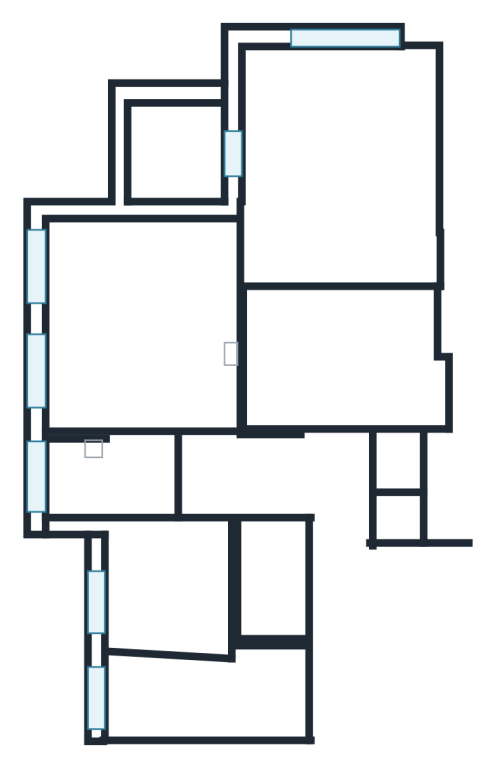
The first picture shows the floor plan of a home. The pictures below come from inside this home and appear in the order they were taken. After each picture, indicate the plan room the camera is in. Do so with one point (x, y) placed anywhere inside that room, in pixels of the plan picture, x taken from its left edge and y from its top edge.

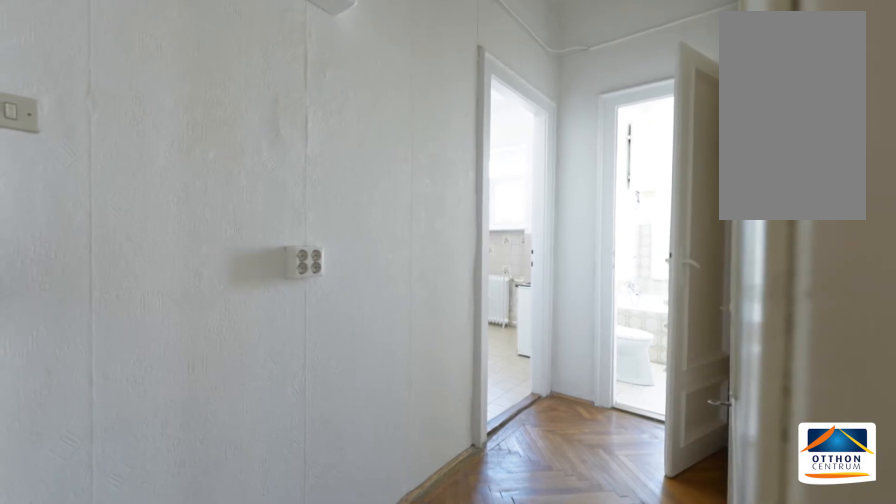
(321, 476)
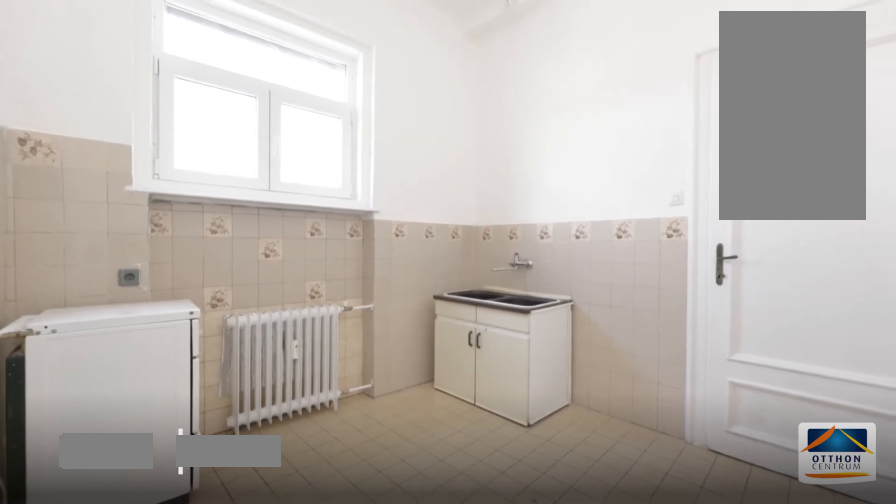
(189, 592)
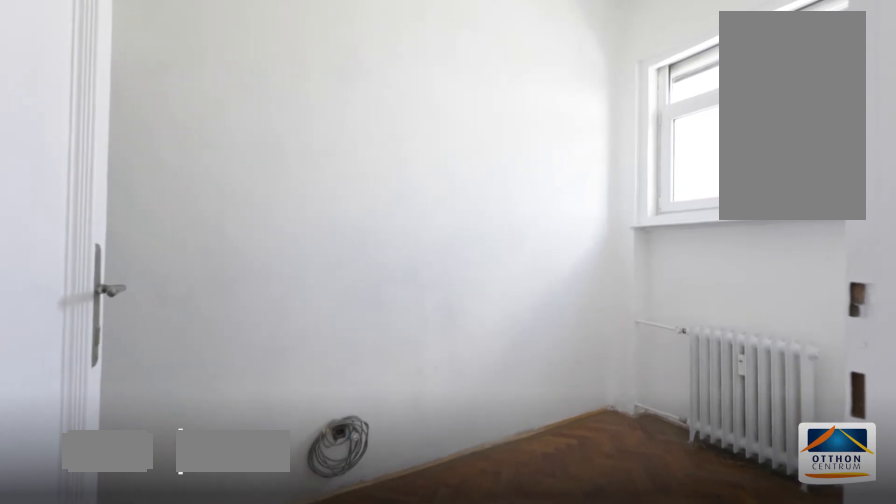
(189, 692)
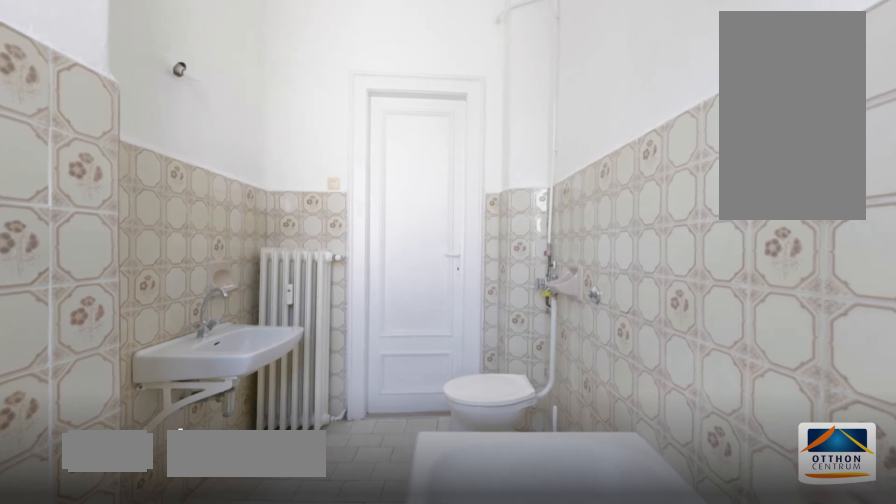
(114, 480)
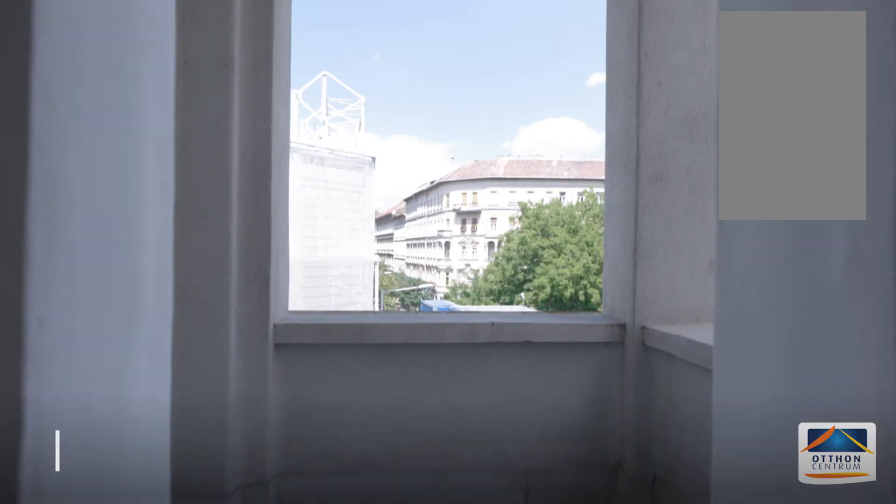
(181, 151)
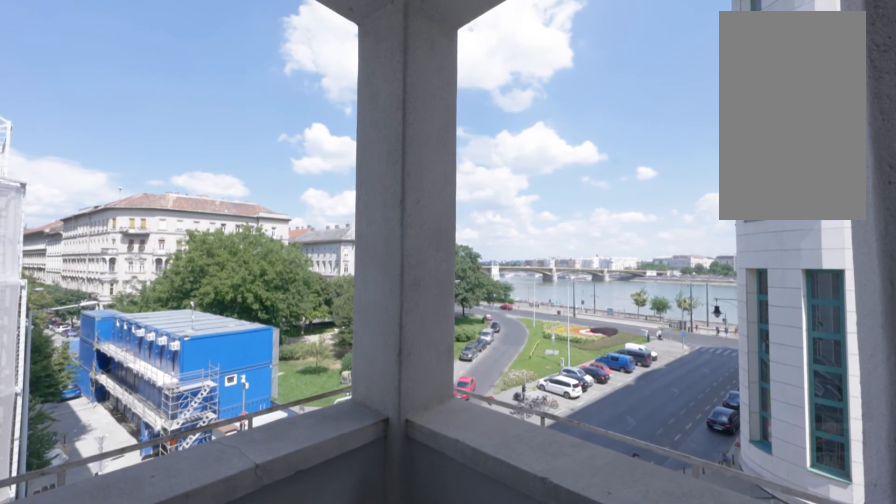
(181, 151)
